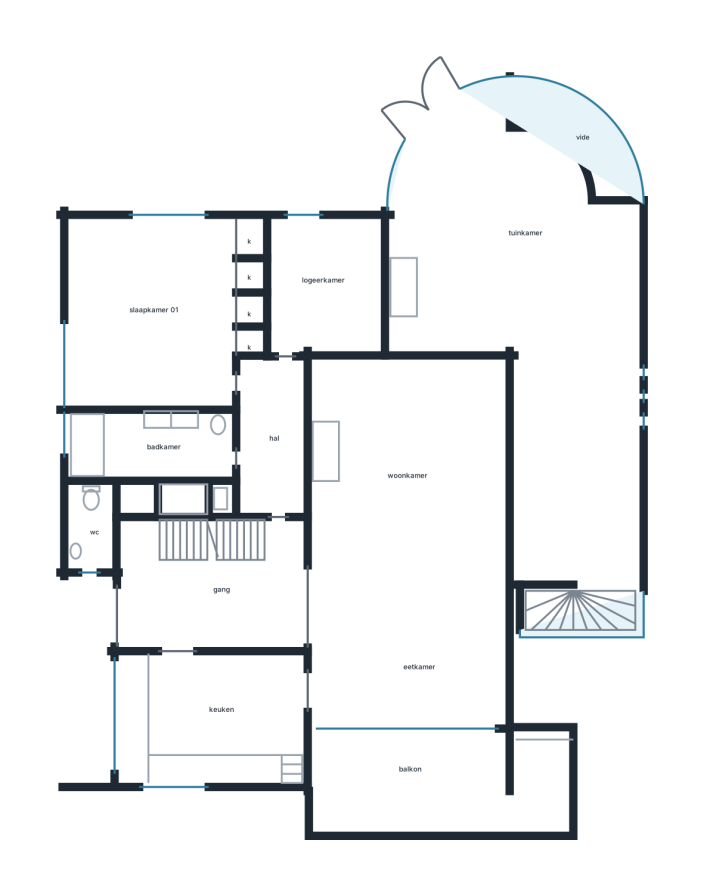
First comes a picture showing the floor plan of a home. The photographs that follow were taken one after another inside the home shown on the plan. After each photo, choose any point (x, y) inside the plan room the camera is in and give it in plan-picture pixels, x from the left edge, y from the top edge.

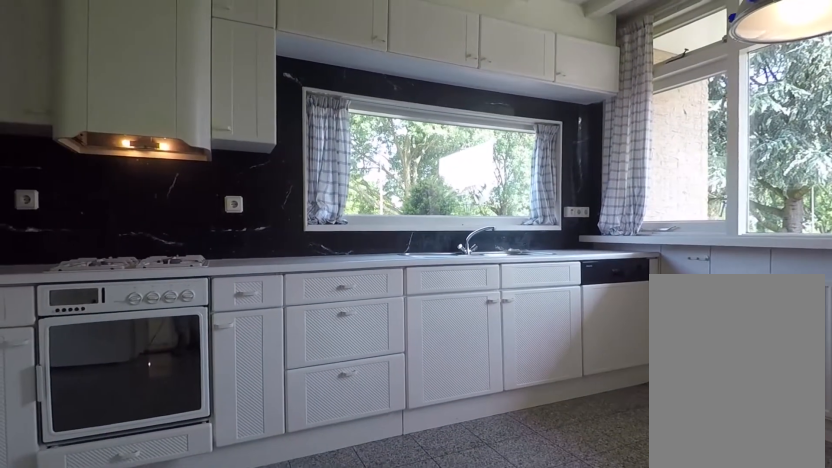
(208, 716)
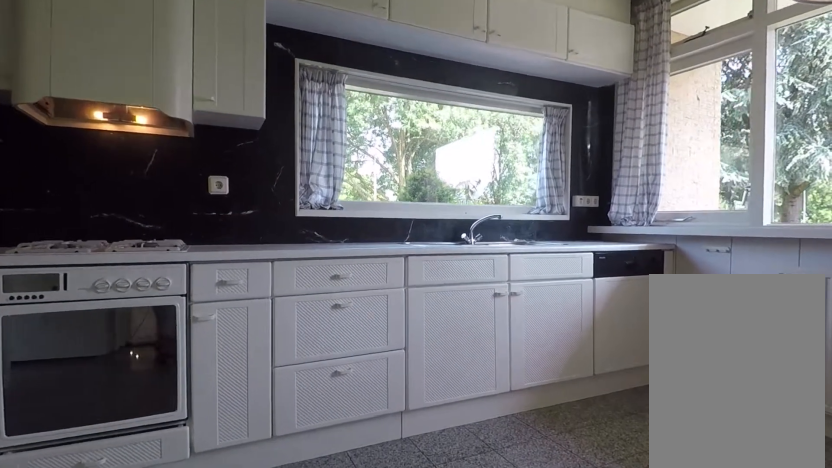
(208, 716)
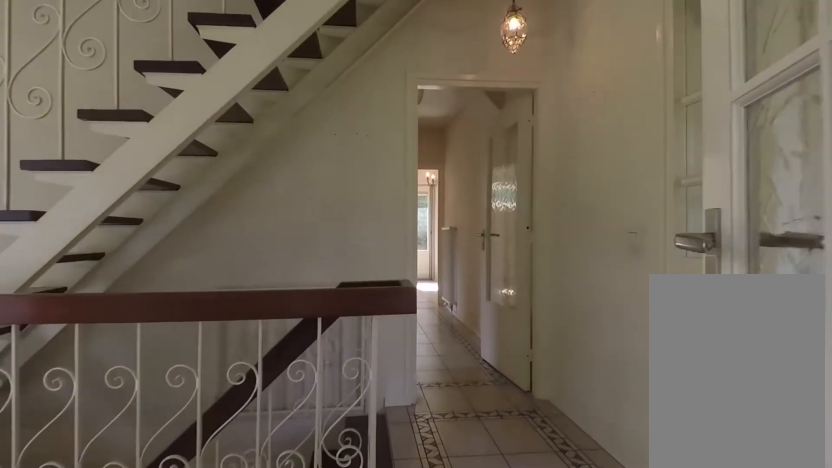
(210, 583)
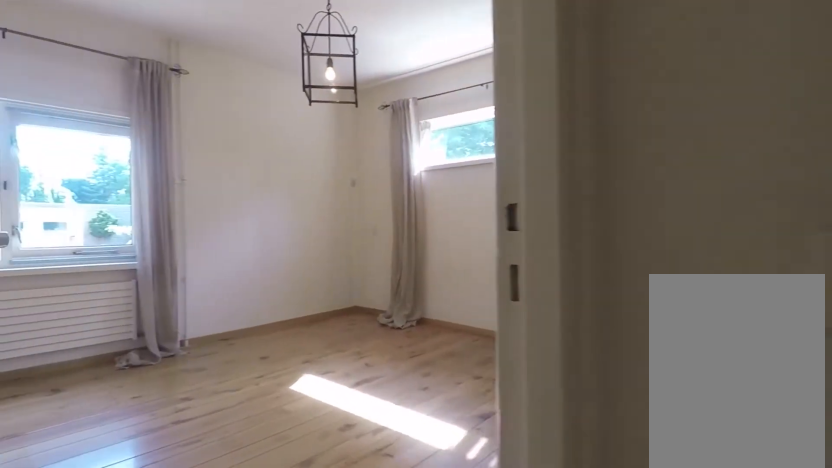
(270, 437)
